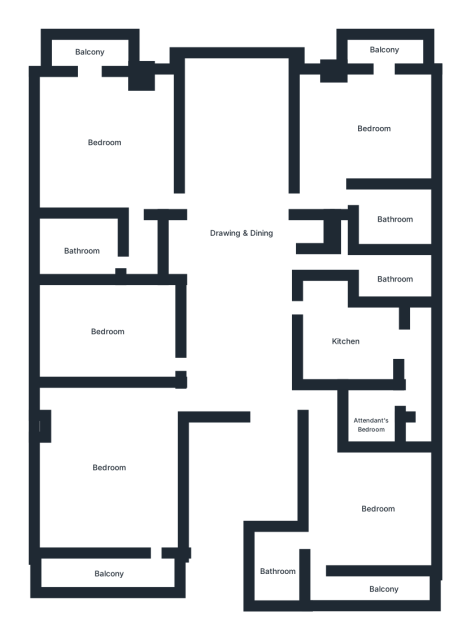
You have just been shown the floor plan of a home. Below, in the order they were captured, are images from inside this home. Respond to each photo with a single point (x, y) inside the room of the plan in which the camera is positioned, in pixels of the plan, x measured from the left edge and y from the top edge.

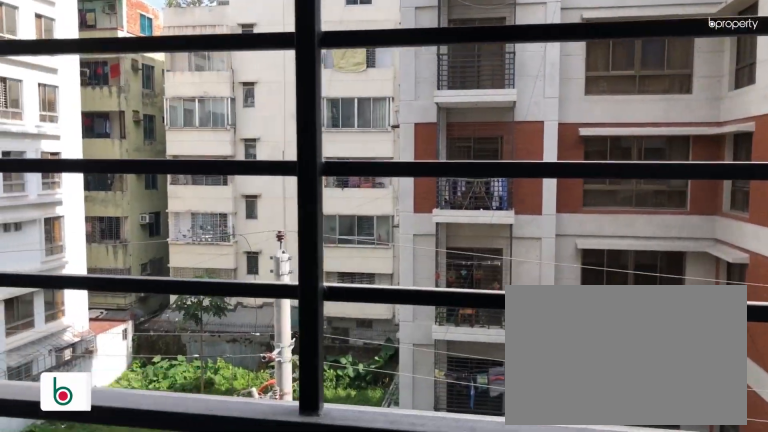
(86, 48)
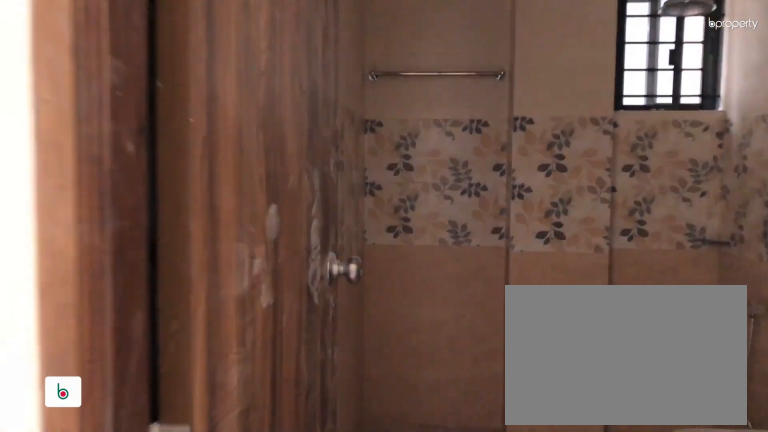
(392, 218)
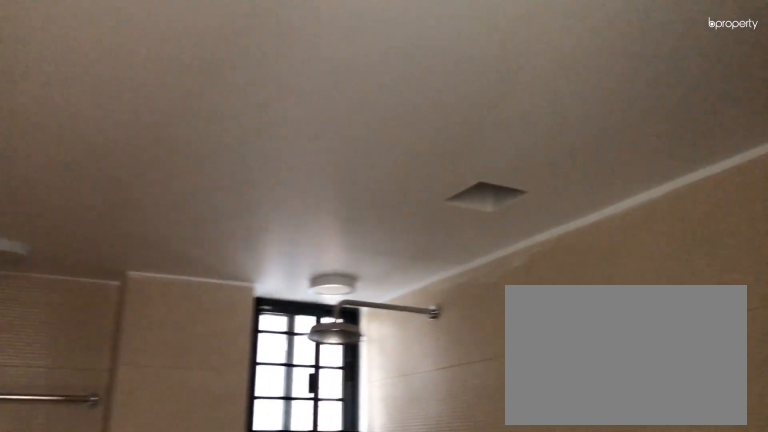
(392, 218)
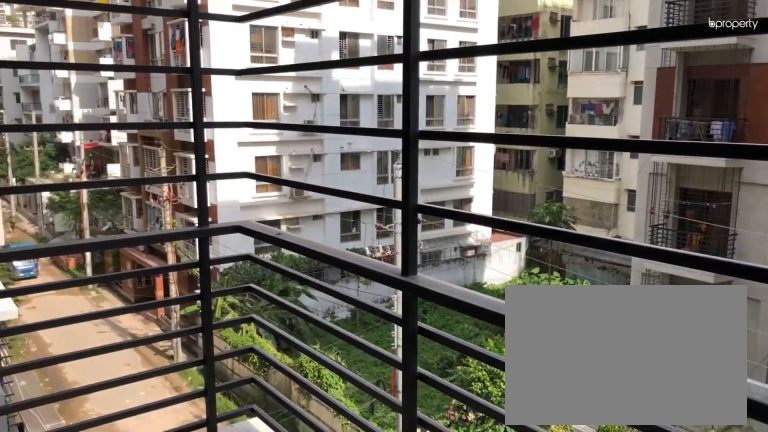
(382, 50)
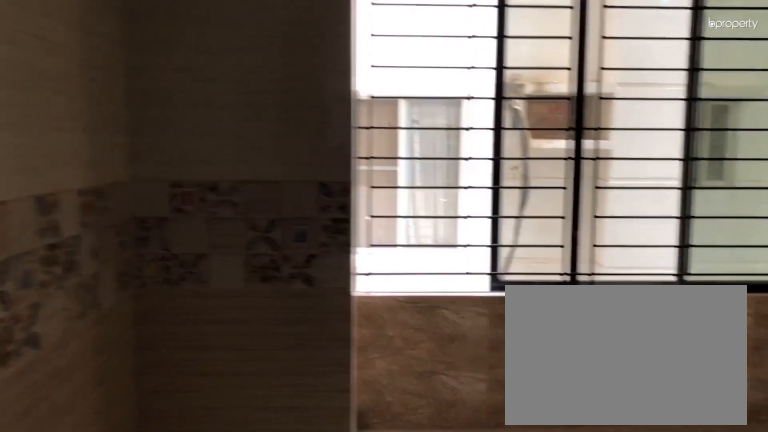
(354, 342)
